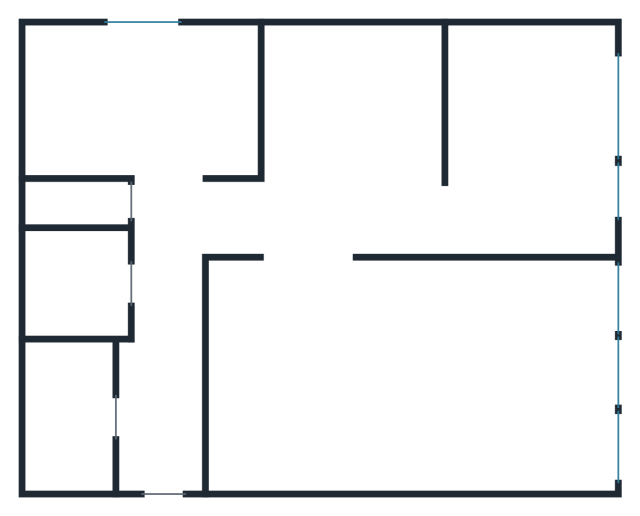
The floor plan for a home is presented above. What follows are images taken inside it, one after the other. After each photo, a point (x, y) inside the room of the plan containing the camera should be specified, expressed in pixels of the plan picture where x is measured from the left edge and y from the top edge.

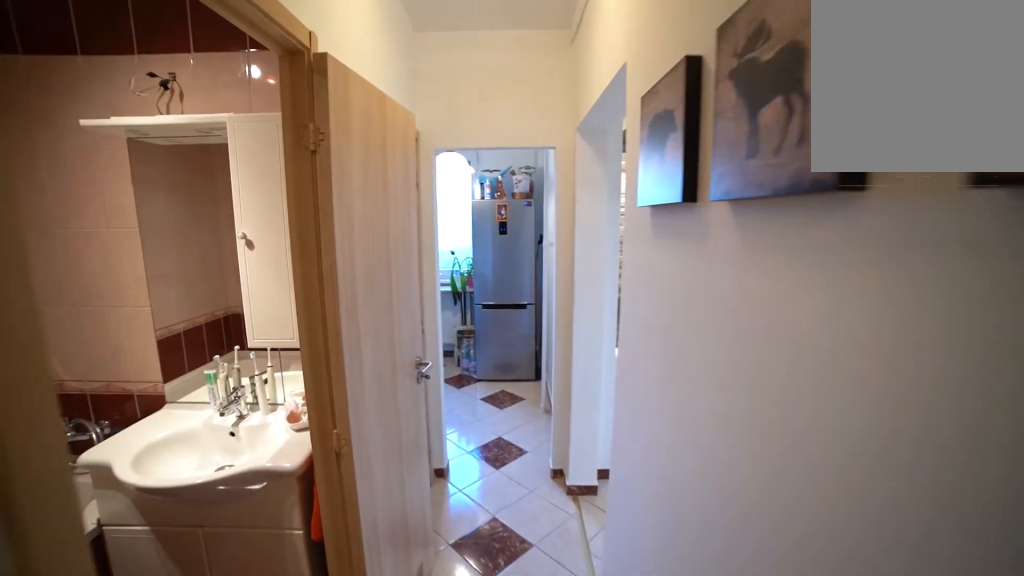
(161, 430)
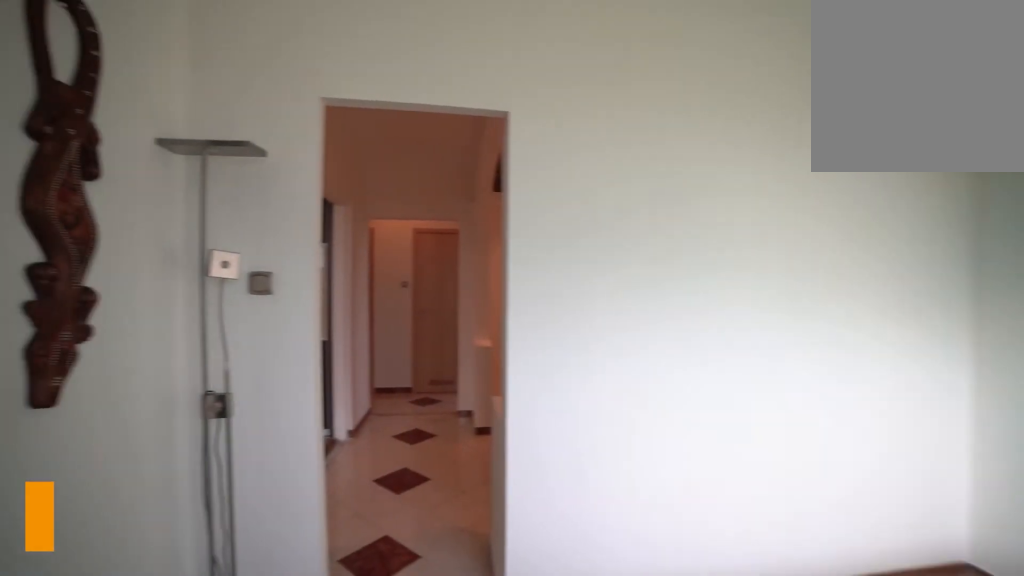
(529, 218)
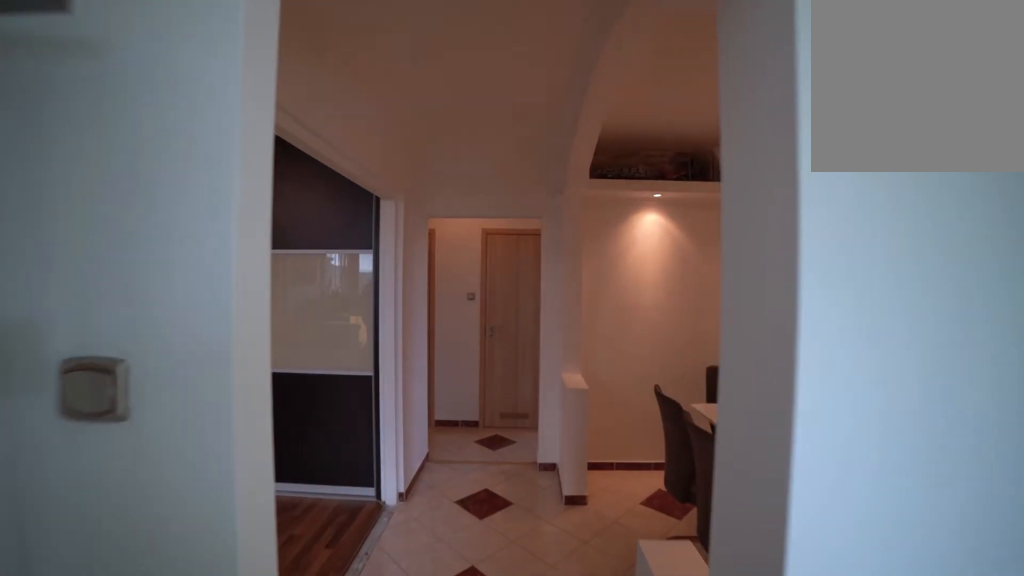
(529, 218)
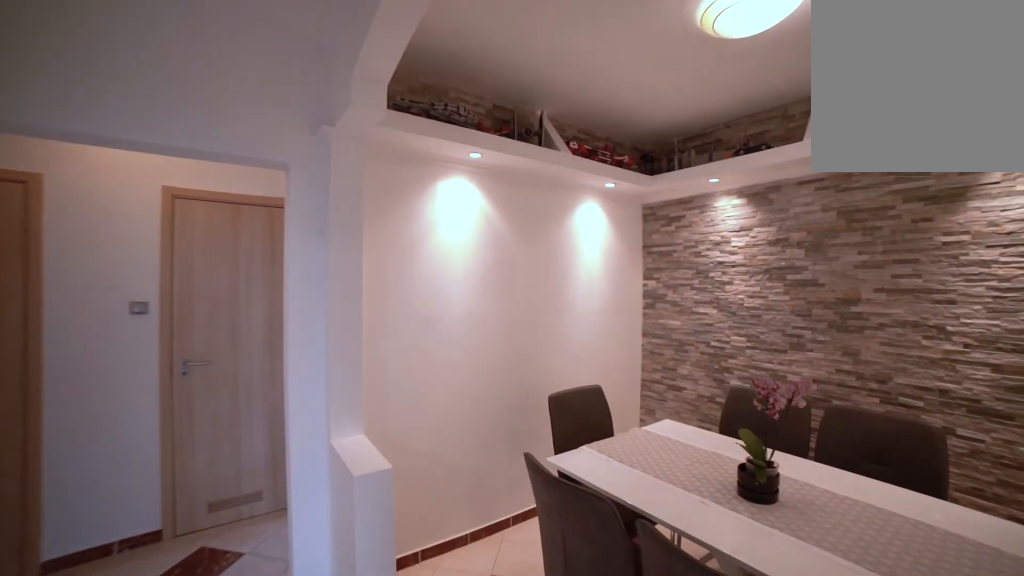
(352, 193)
